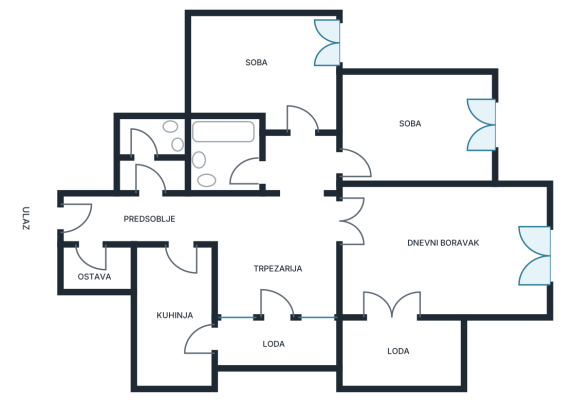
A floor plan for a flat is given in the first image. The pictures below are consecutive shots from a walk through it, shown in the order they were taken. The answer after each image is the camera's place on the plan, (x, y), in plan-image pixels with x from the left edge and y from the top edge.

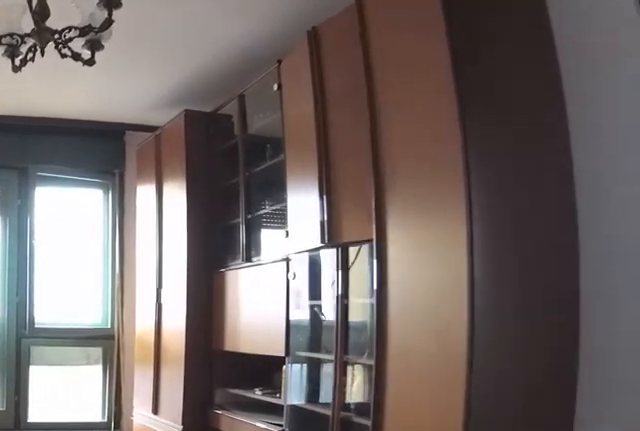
(361, 227)
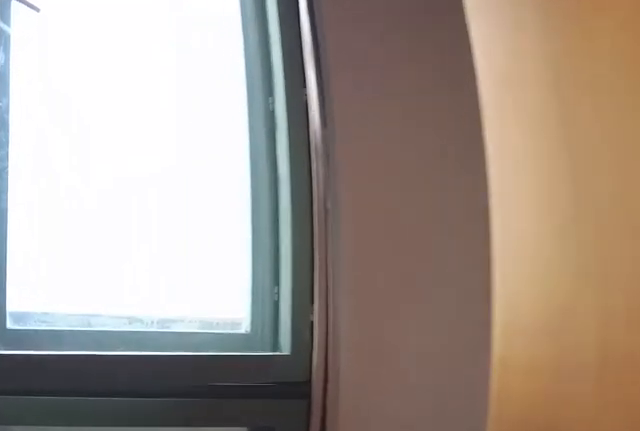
(472, 251)
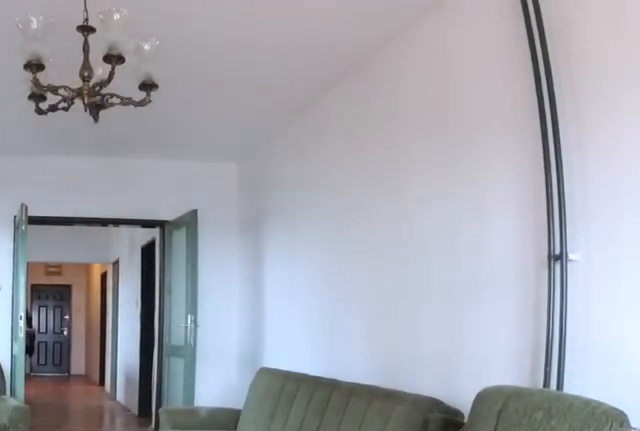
(527, 257)
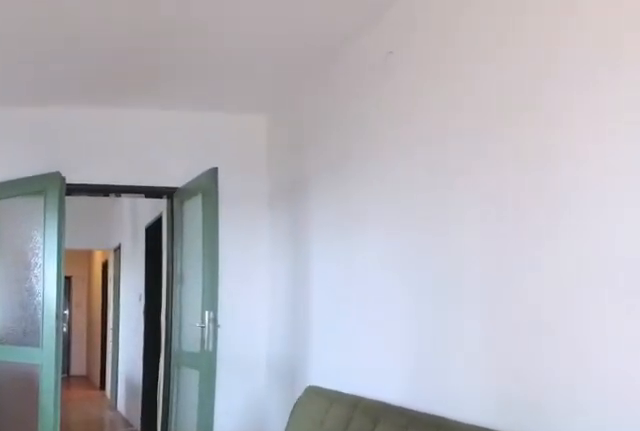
(484, 255)
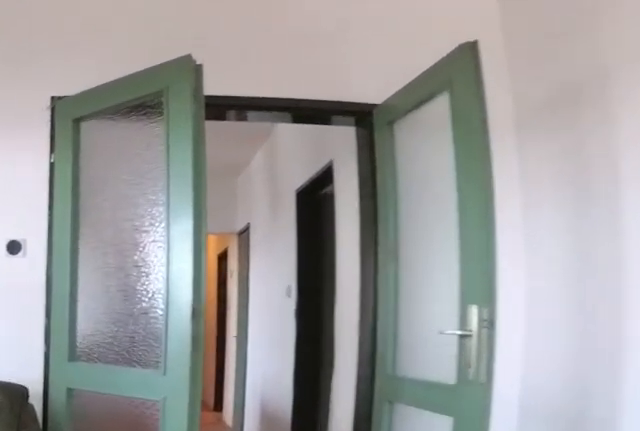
(425, 256)
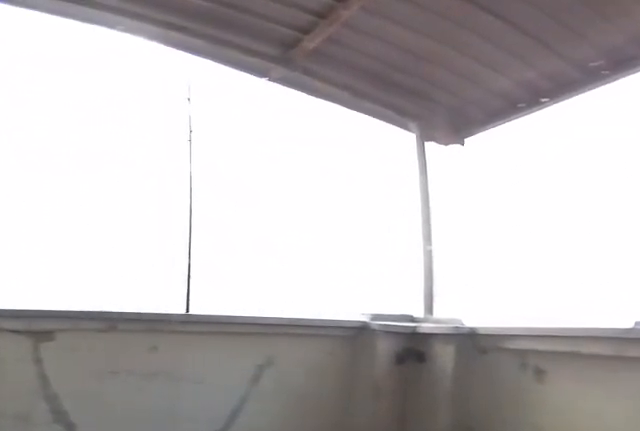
(386, 334)
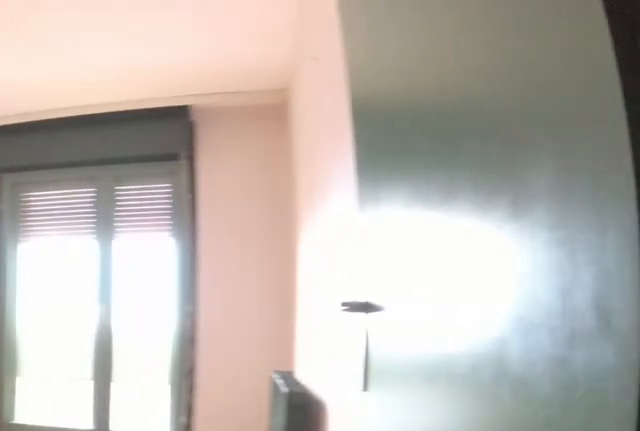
(308, 172)
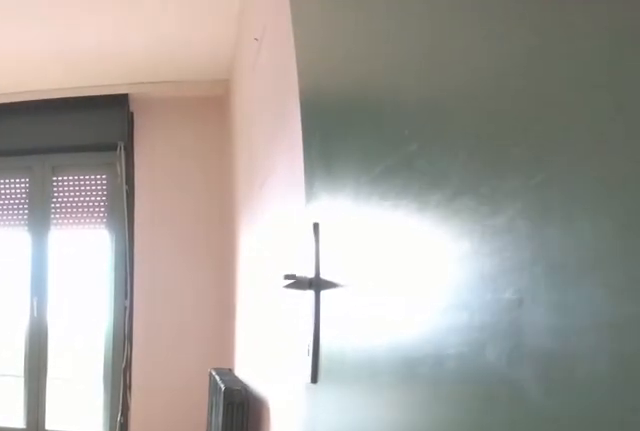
(319, 170)
